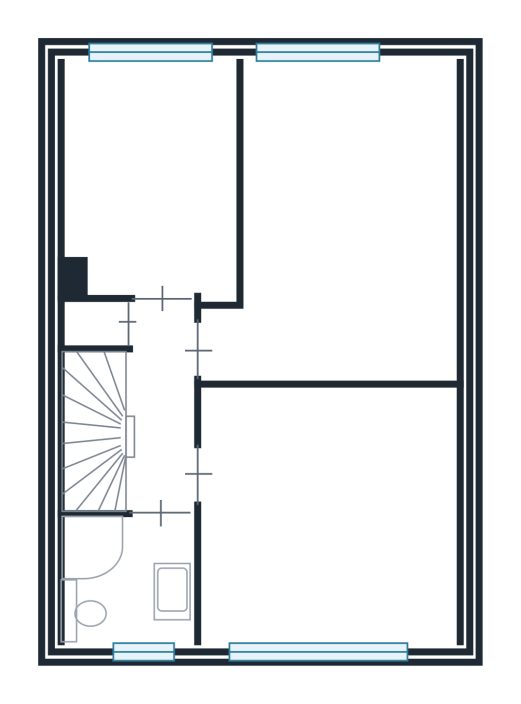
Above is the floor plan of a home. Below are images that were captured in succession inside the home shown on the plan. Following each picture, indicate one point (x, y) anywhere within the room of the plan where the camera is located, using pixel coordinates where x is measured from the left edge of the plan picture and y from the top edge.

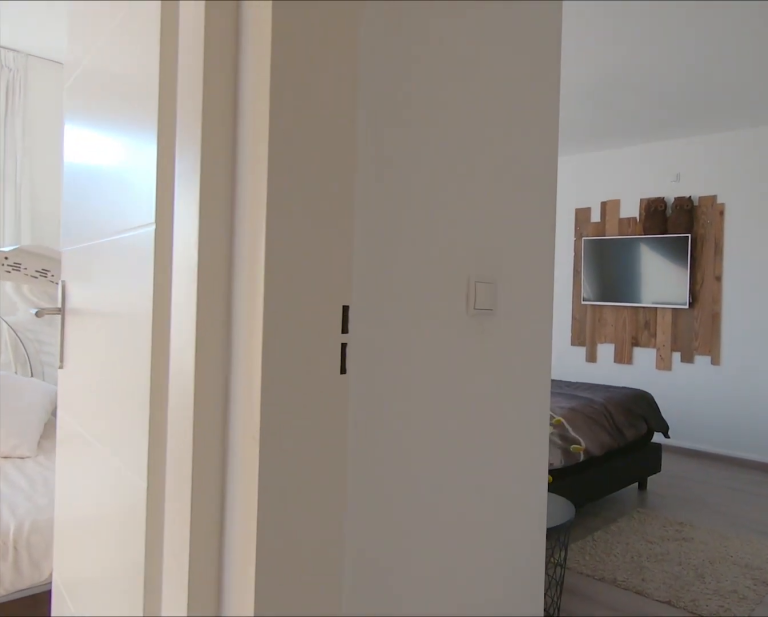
(159, 407)
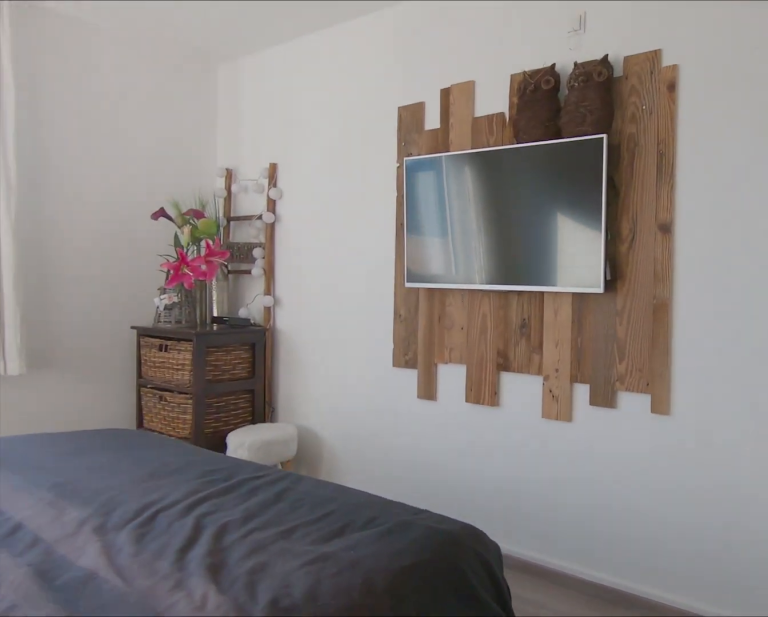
(347, 226)
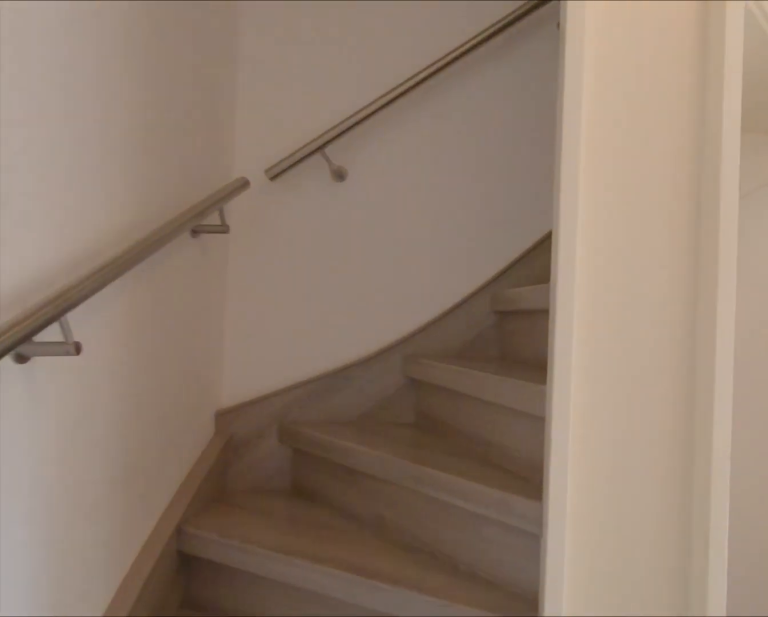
(159, 407)
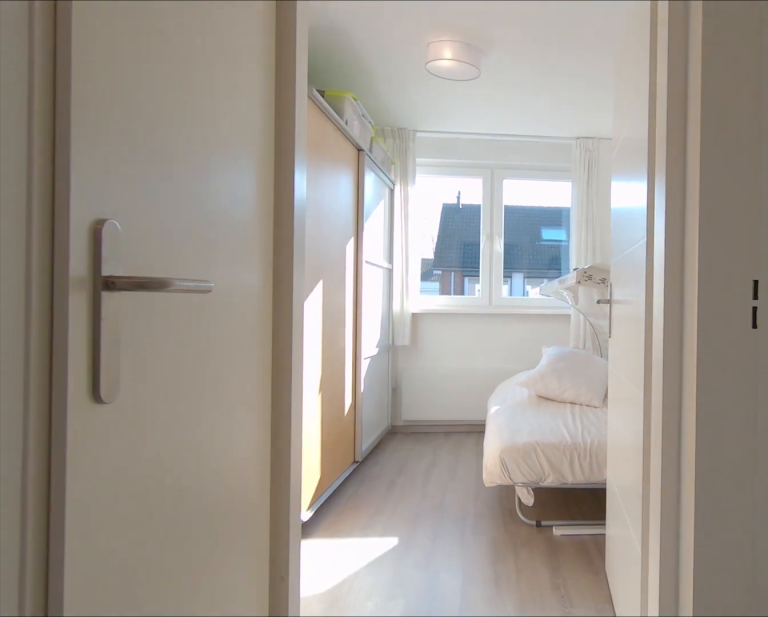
(159, 407)
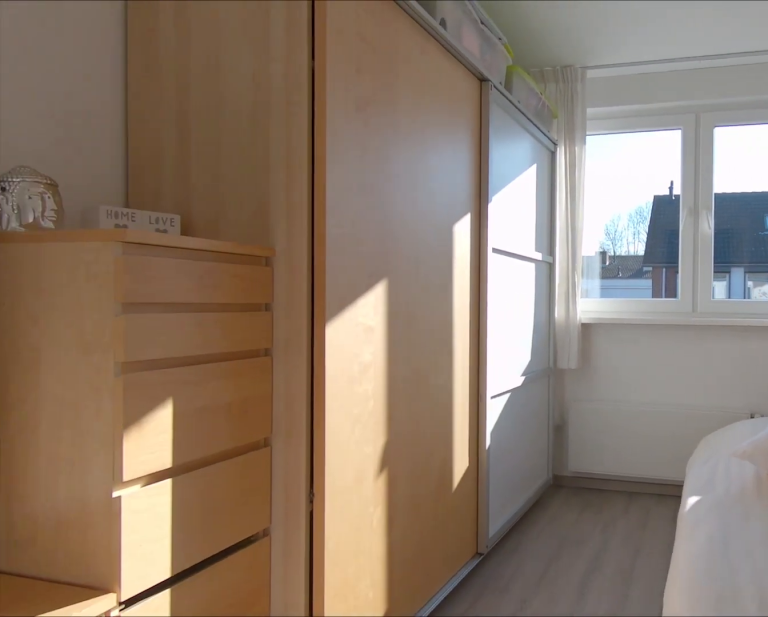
(149, 176)
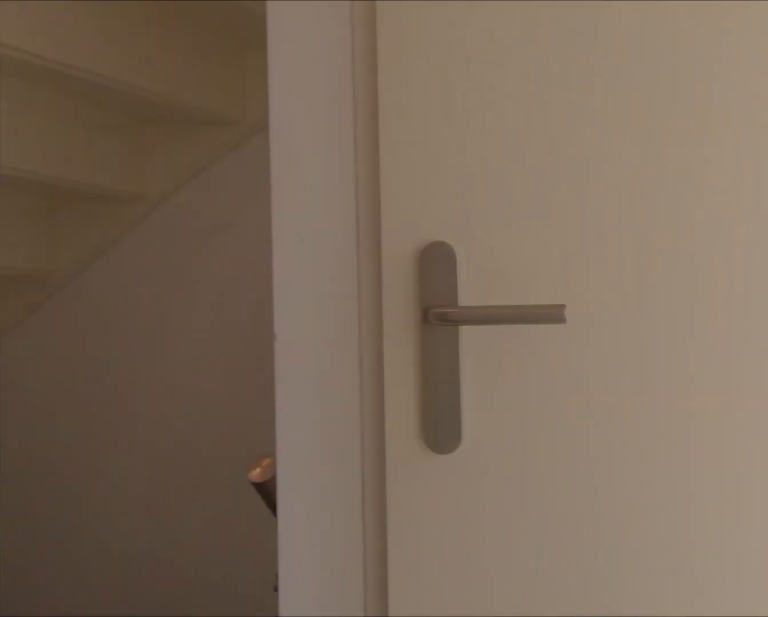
(159, 406)
